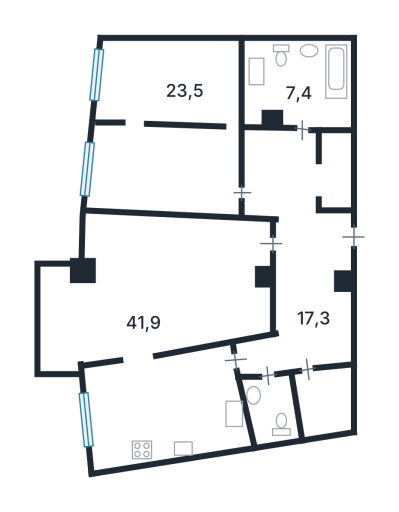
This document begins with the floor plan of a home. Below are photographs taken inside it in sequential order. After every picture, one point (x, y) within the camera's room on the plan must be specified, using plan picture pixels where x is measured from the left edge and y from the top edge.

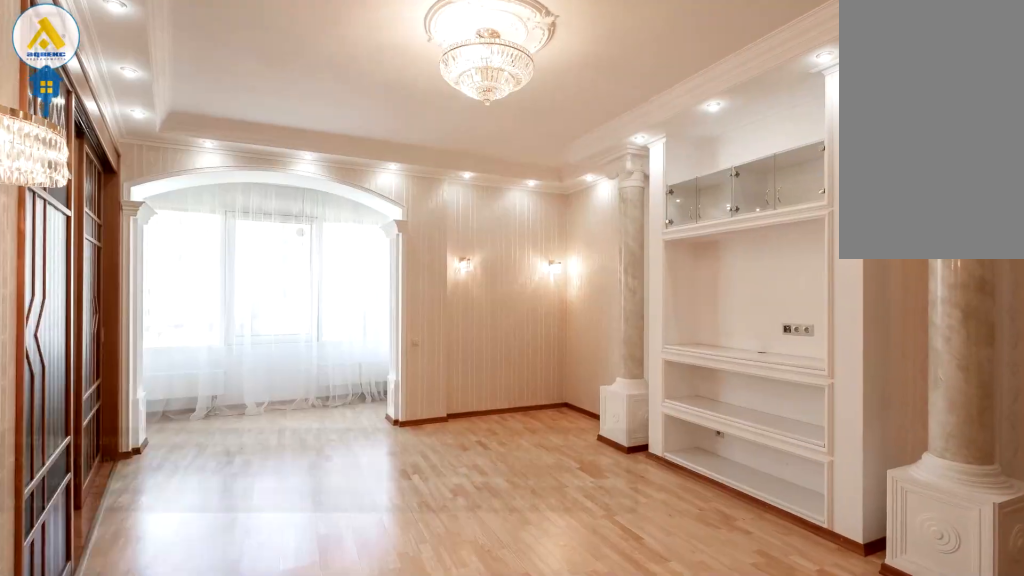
(133, 295)
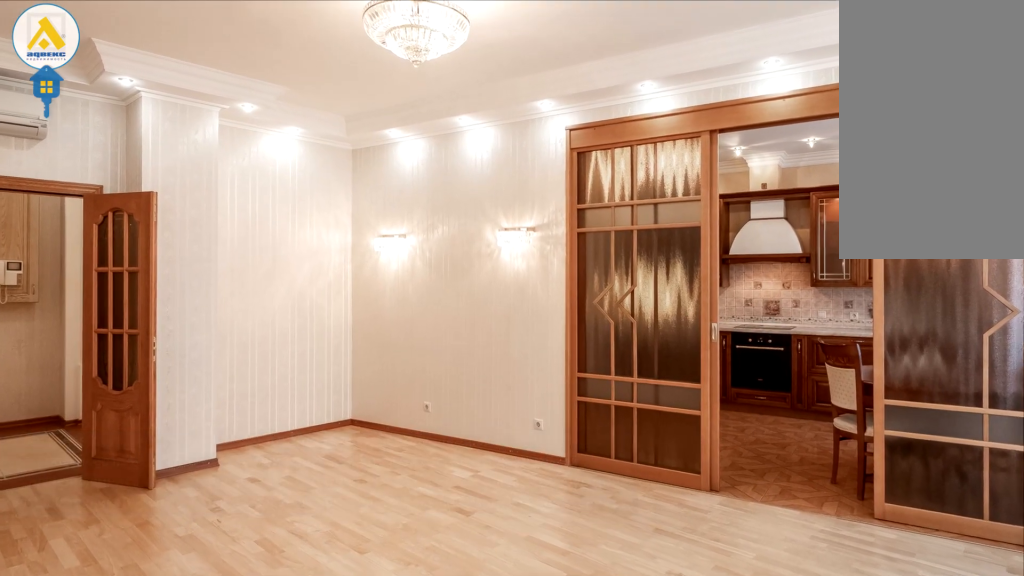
(154, 273)
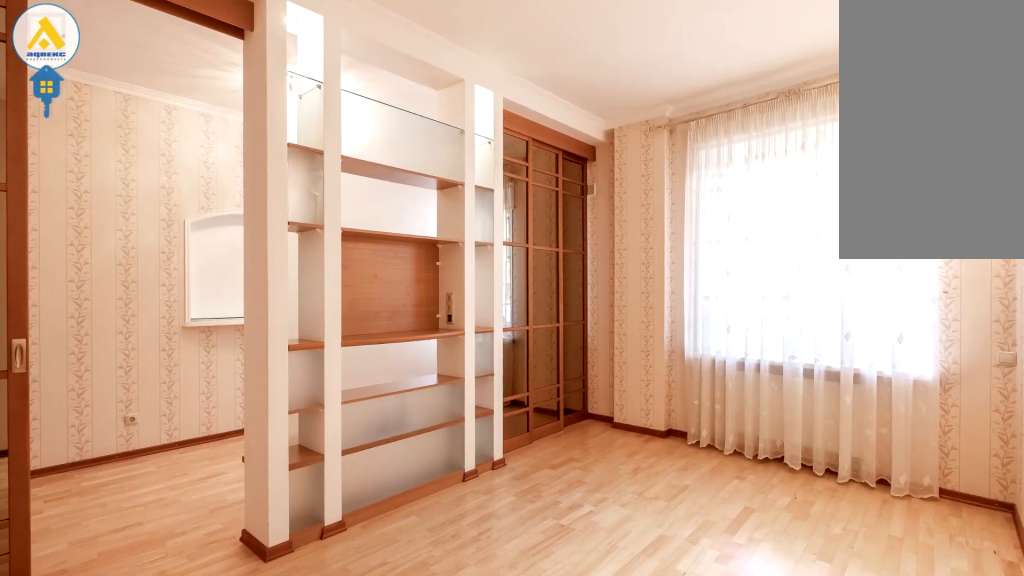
(175, 168)
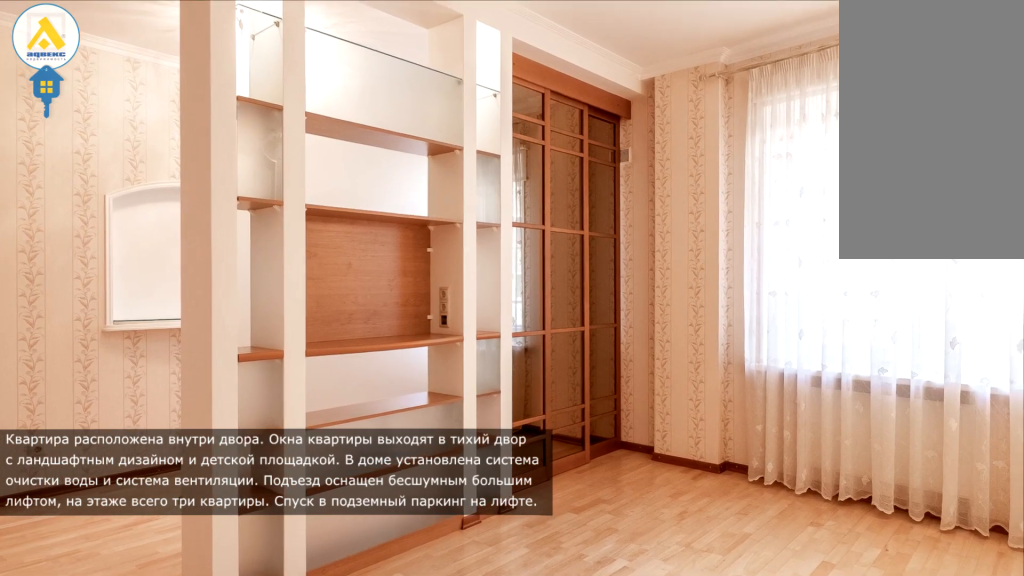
(176, 158)
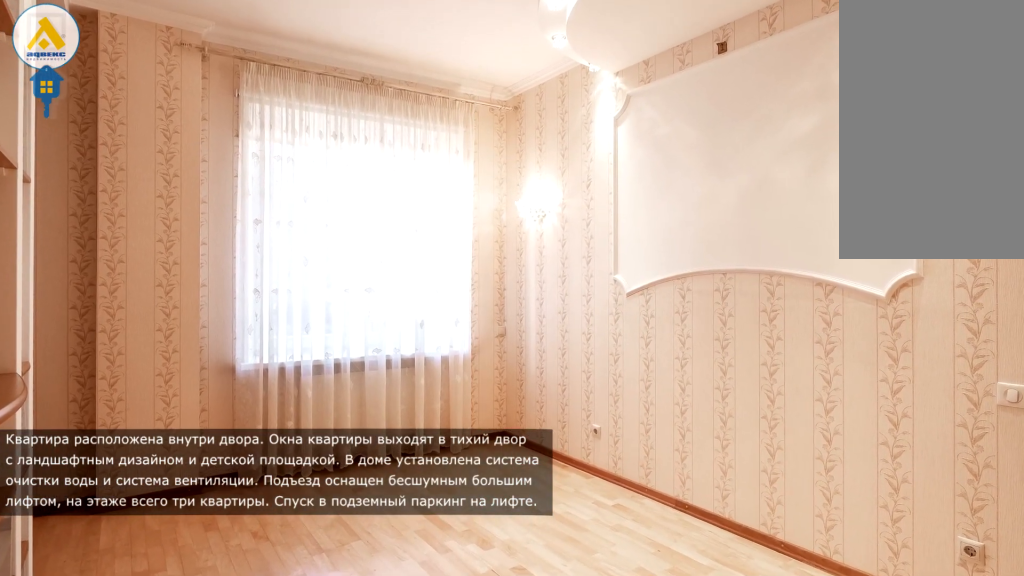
(181, 94)
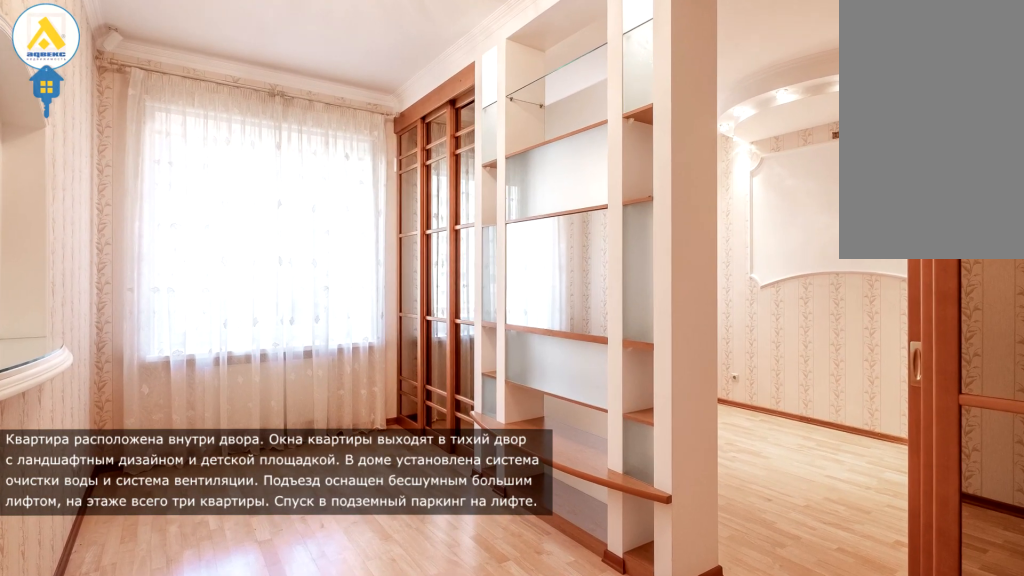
(182, 88)
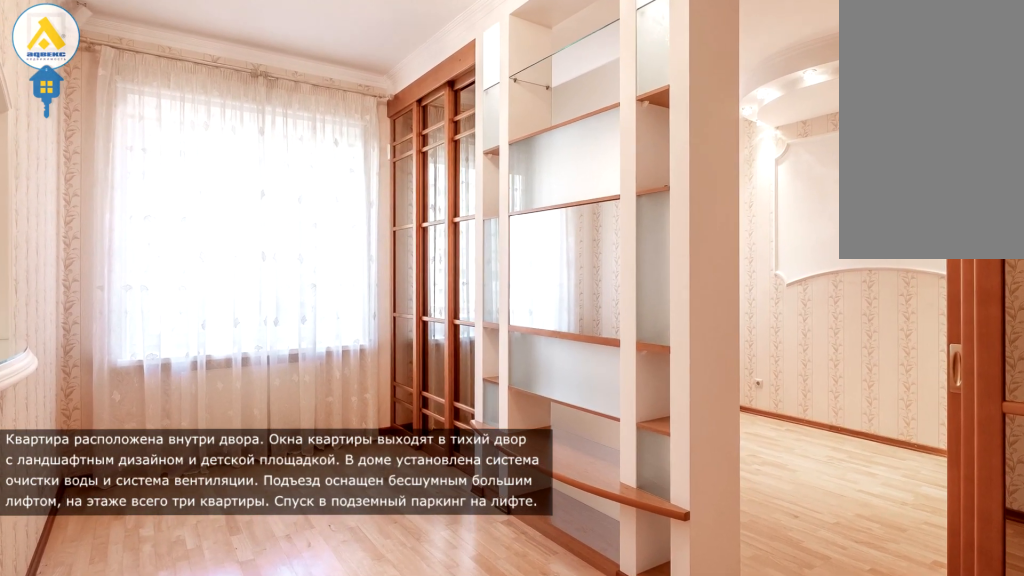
(210, 85)
